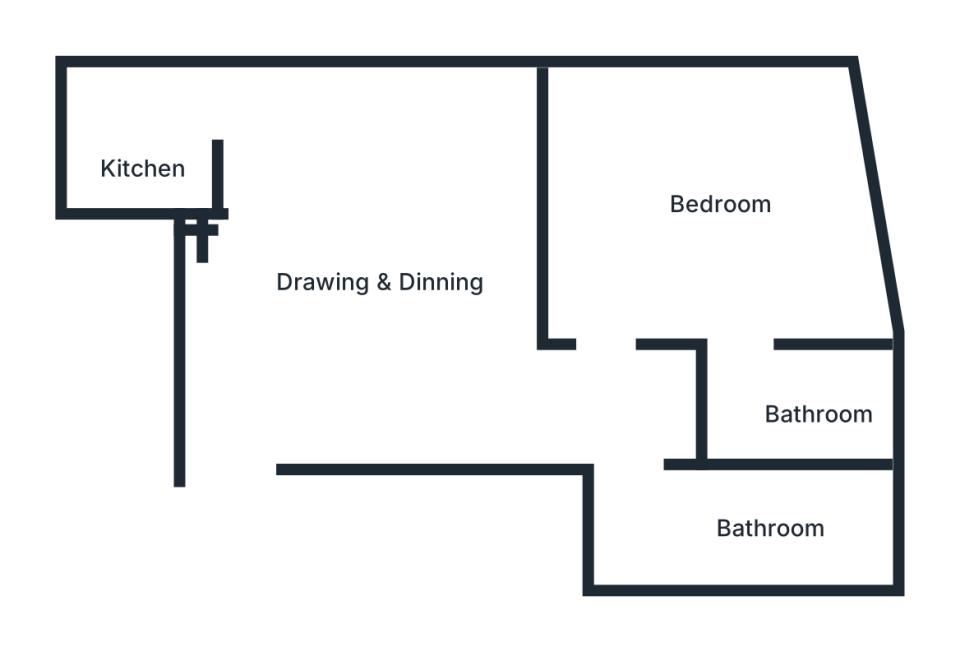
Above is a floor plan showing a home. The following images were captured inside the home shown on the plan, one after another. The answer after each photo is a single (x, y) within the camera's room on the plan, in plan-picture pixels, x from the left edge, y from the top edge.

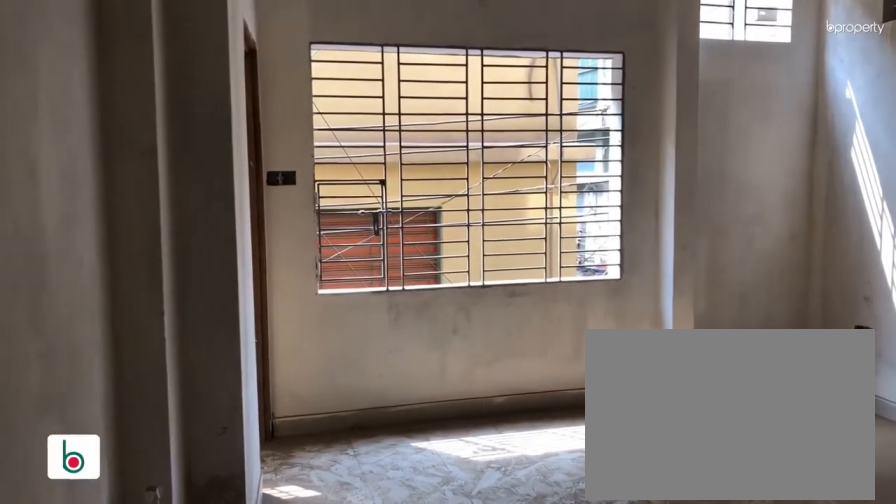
(301, 354)
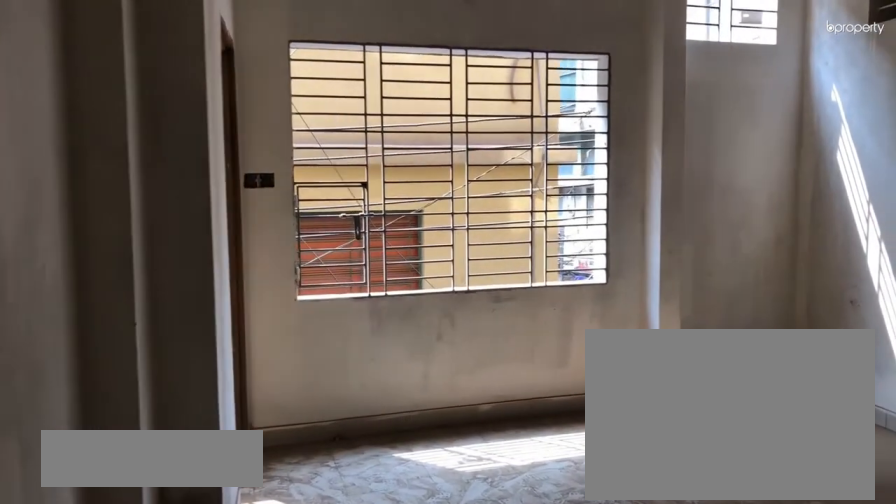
(301, 354)
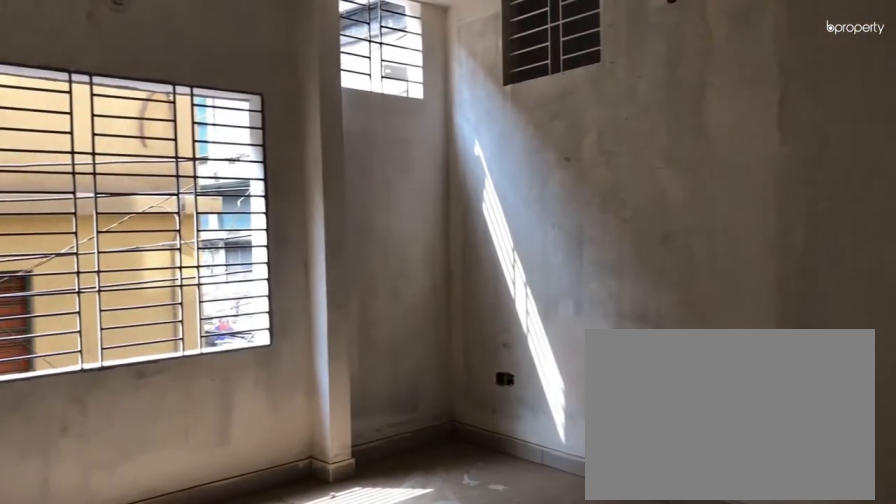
(363, 272)
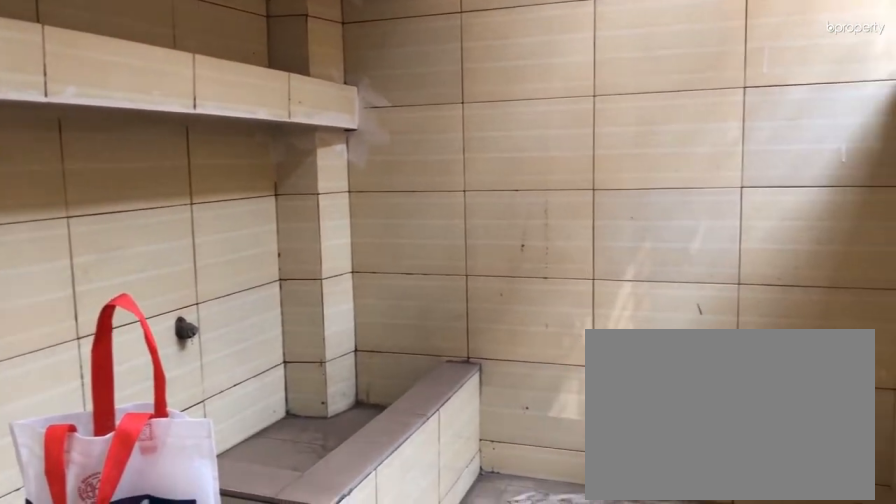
(146, 136)
